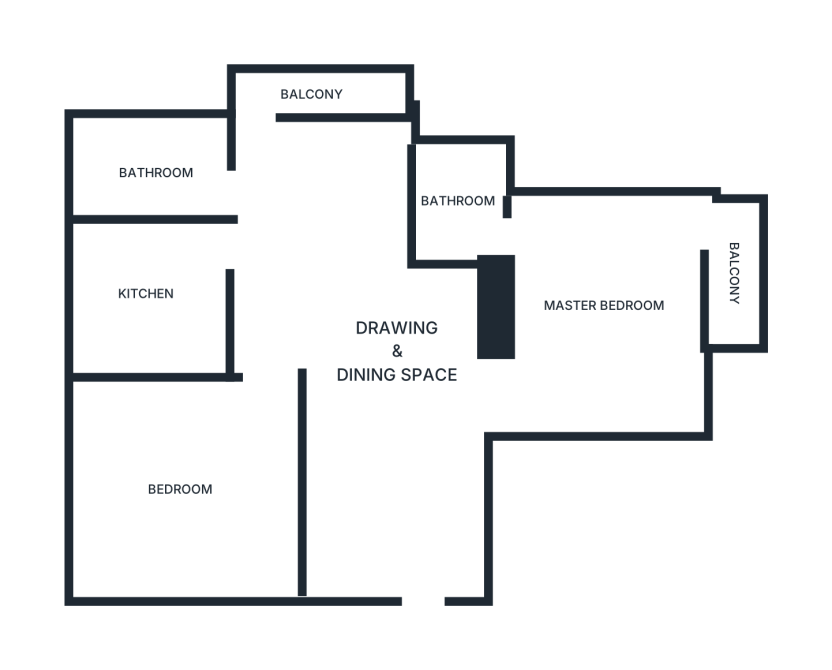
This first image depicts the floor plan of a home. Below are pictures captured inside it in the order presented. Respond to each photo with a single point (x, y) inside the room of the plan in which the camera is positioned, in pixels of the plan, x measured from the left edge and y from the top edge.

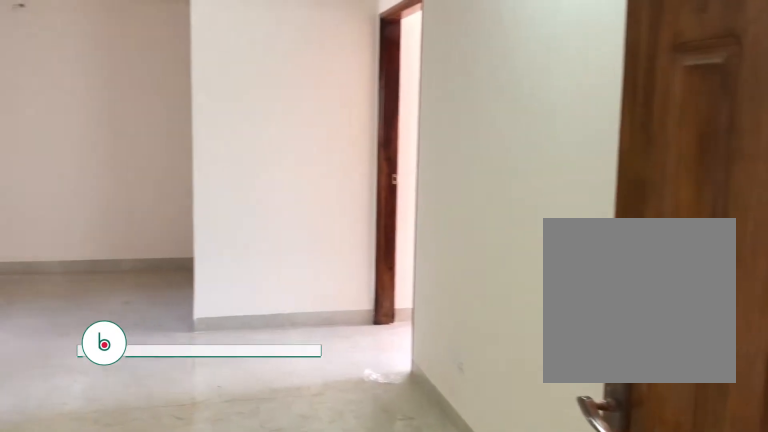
(405, 442)
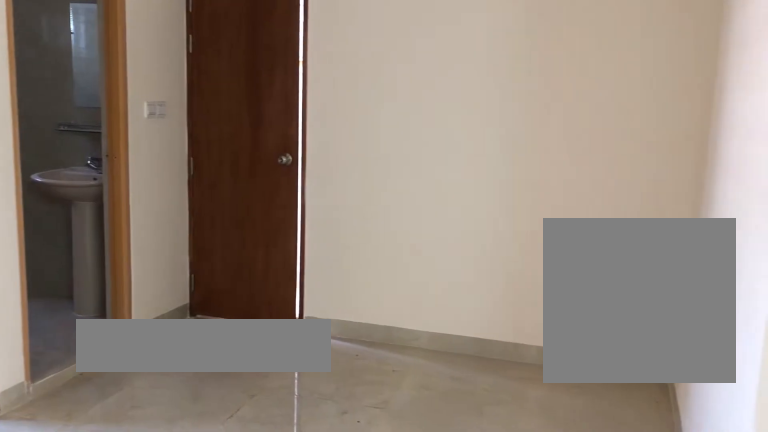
(404, 442)
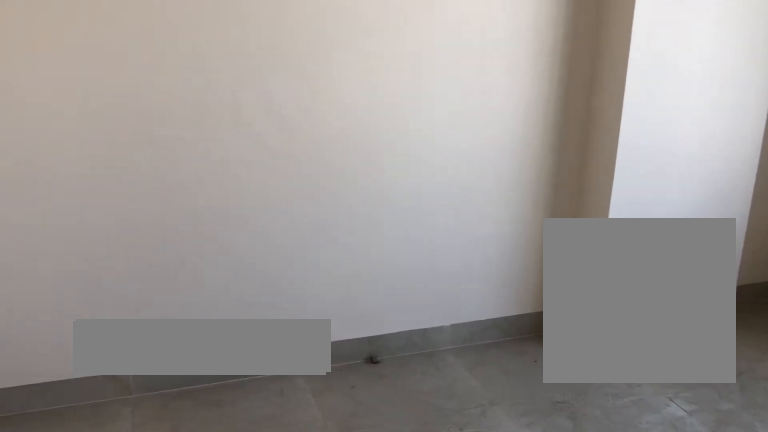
(178, 487)
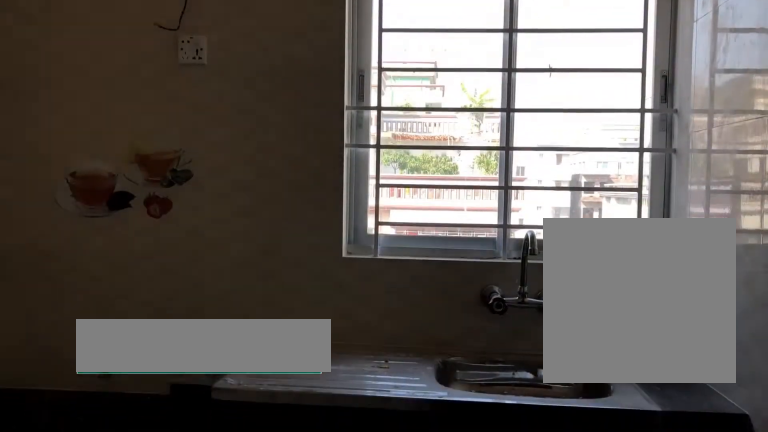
(146, 296)
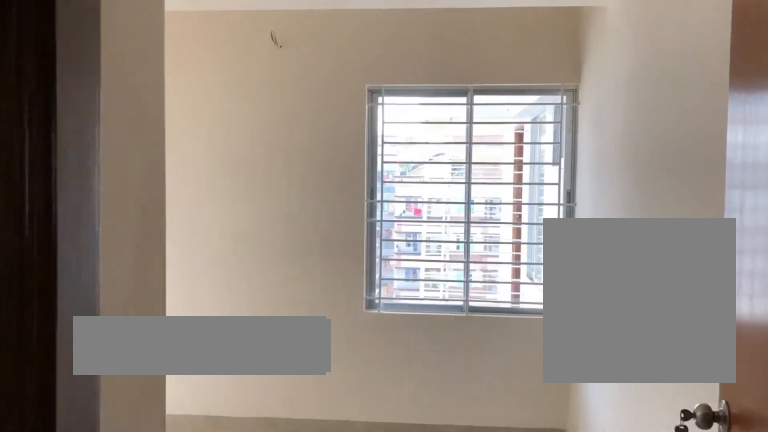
(606, 308)
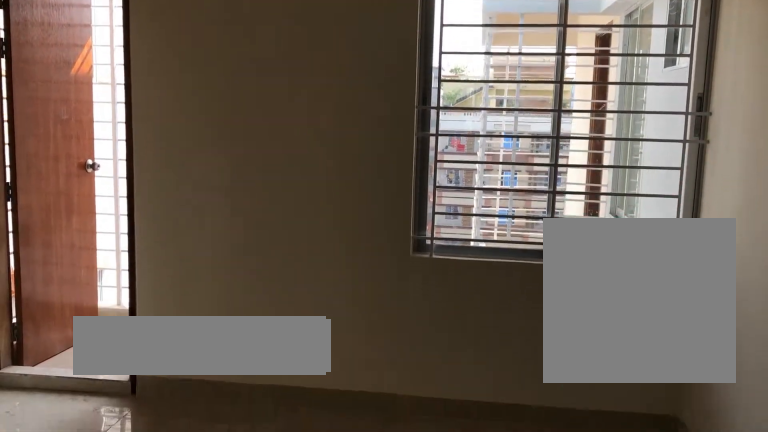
(605, 307)
